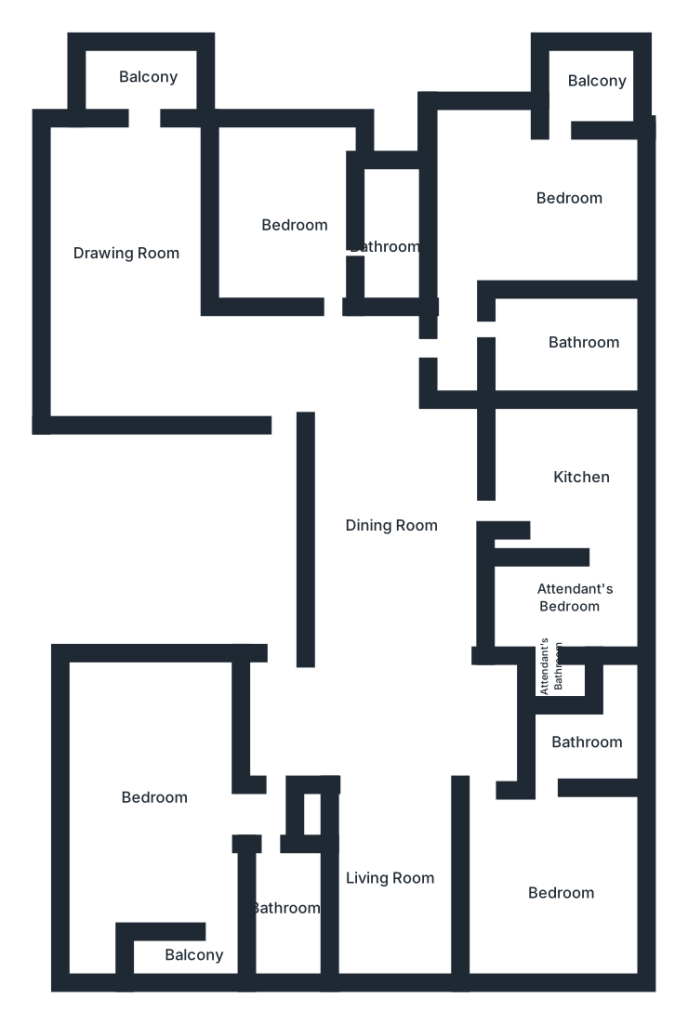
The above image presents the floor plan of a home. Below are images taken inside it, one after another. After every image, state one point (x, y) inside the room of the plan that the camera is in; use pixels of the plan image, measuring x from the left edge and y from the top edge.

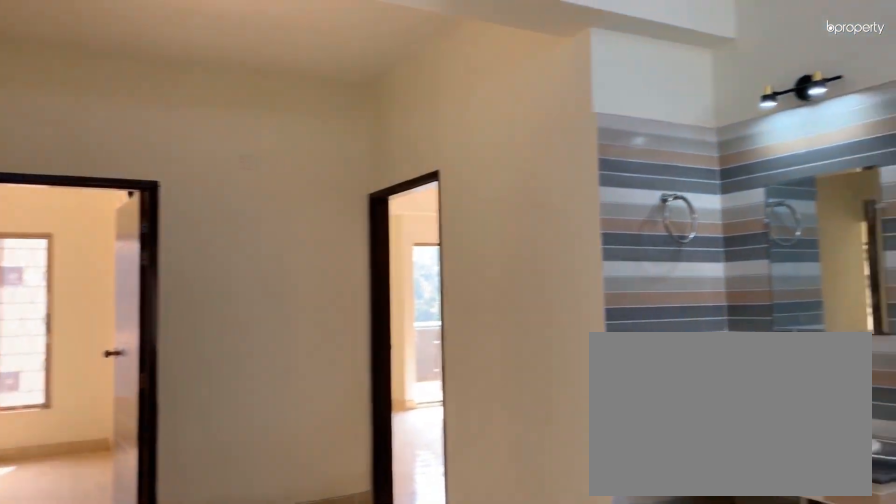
(391, 541)
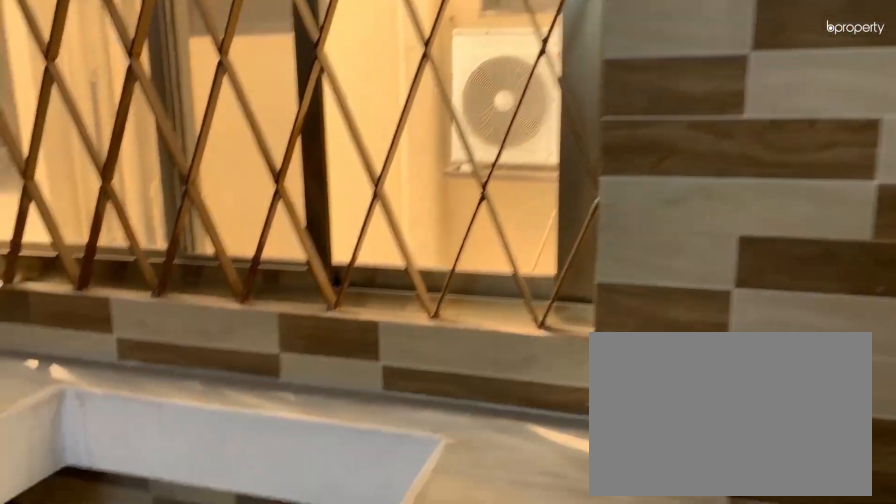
(548, 495)
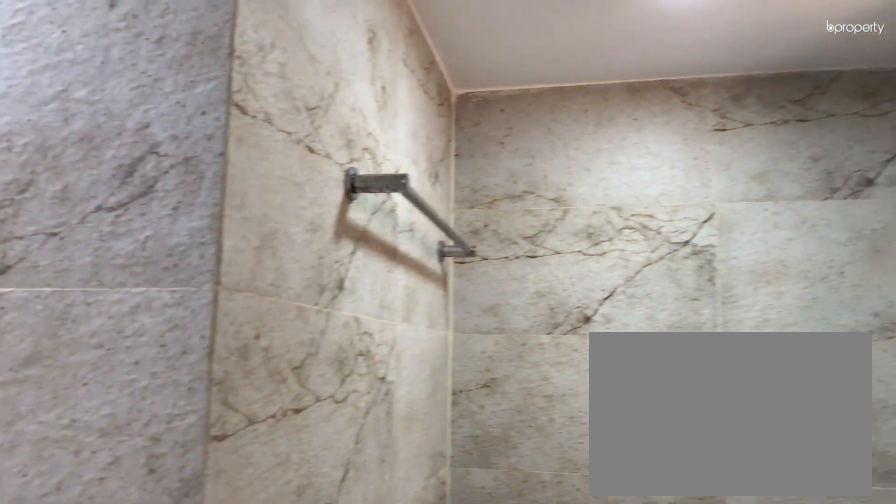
(585, 742)
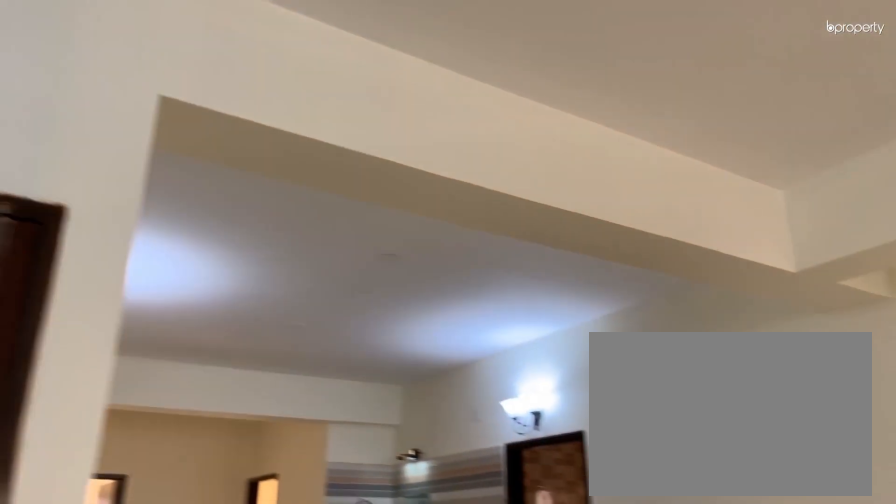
(383, 886)
